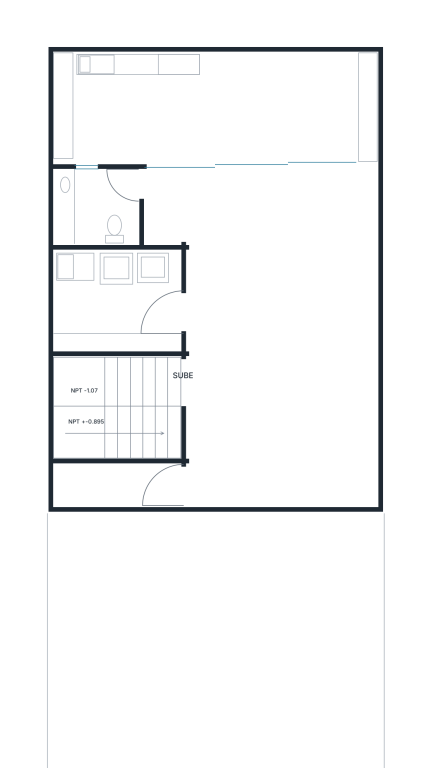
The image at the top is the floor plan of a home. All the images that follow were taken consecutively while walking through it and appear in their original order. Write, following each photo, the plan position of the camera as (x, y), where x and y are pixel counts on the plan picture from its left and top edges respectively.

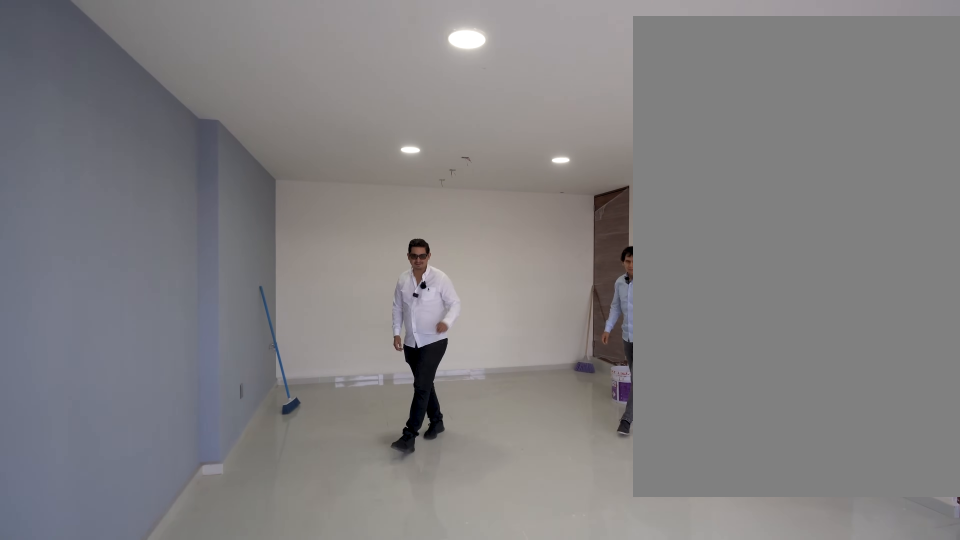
(330, 191)
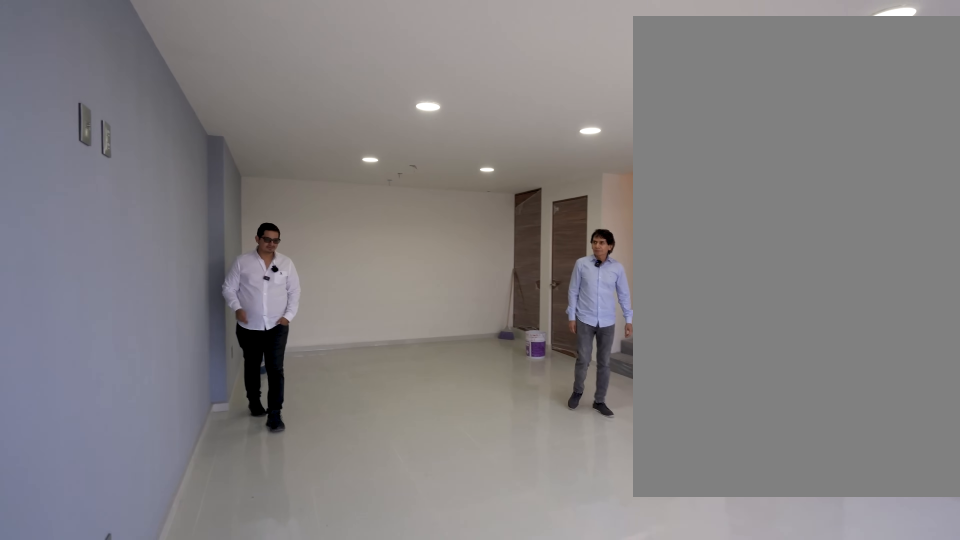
(330, 191)
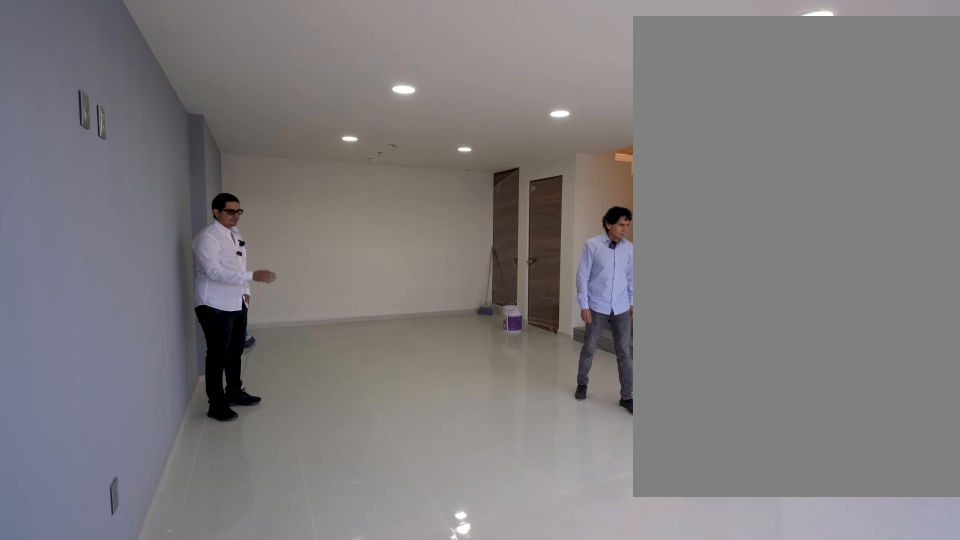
(330, 191)
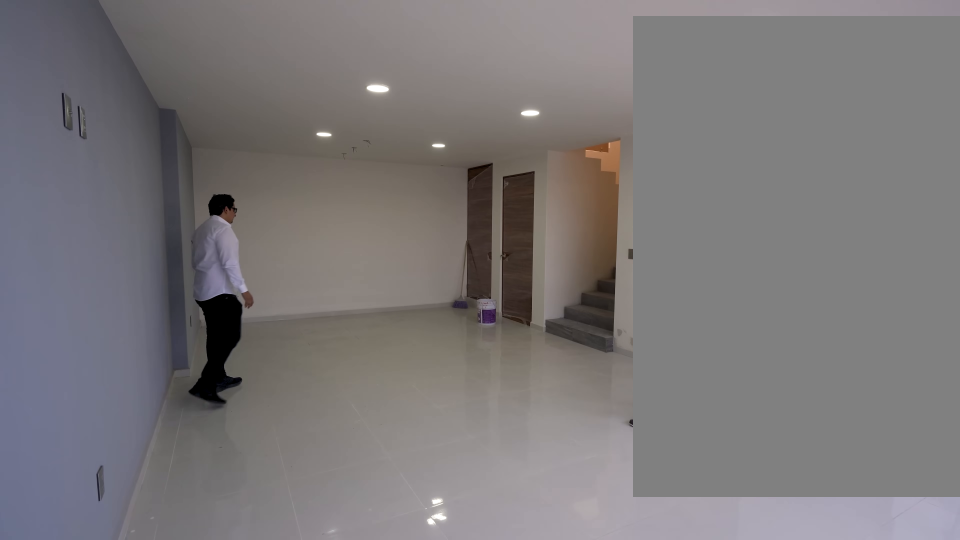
(330, 192)
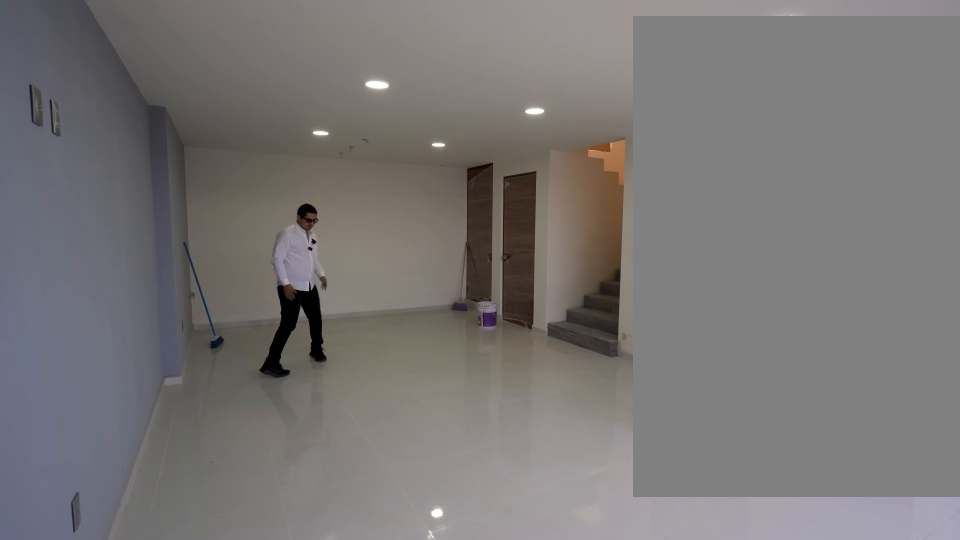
(330, 191)
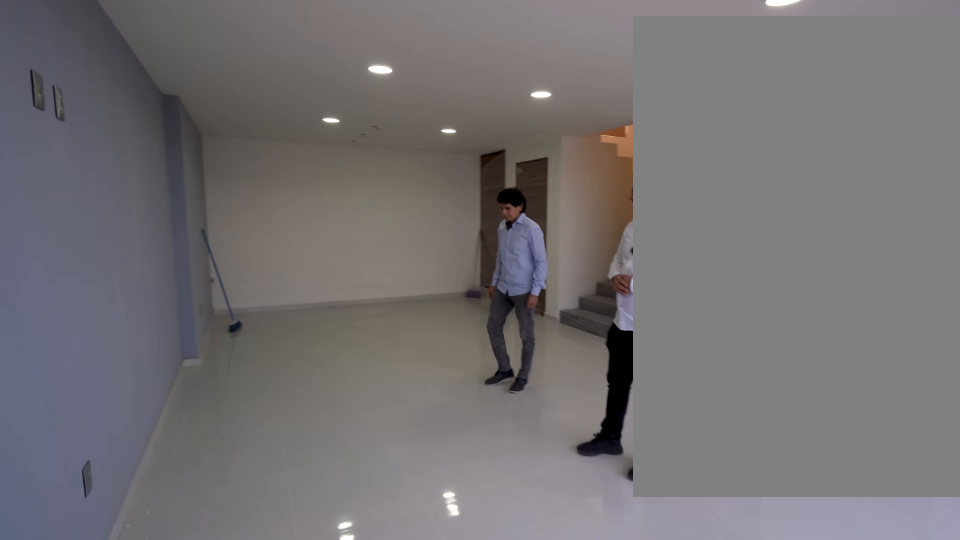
(278, 255)
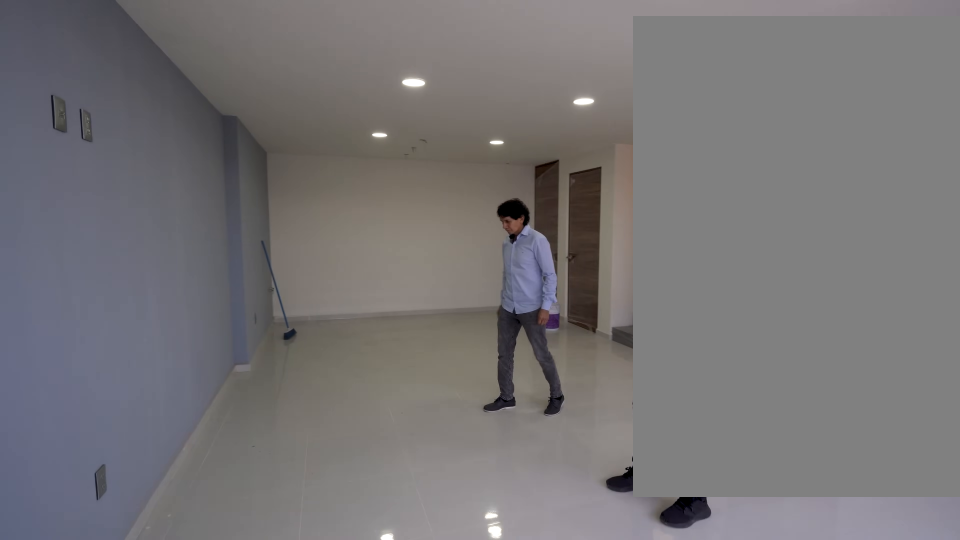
(268, 256)
